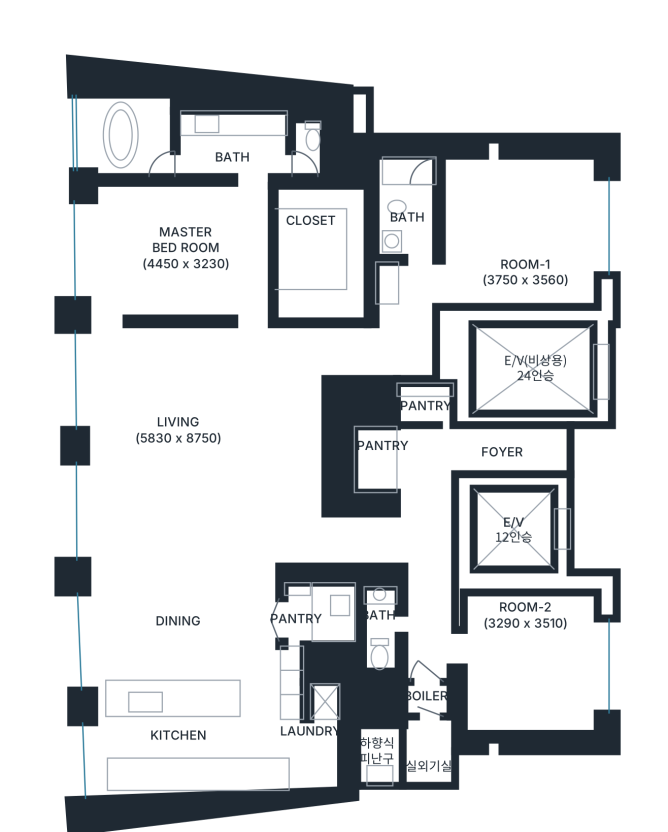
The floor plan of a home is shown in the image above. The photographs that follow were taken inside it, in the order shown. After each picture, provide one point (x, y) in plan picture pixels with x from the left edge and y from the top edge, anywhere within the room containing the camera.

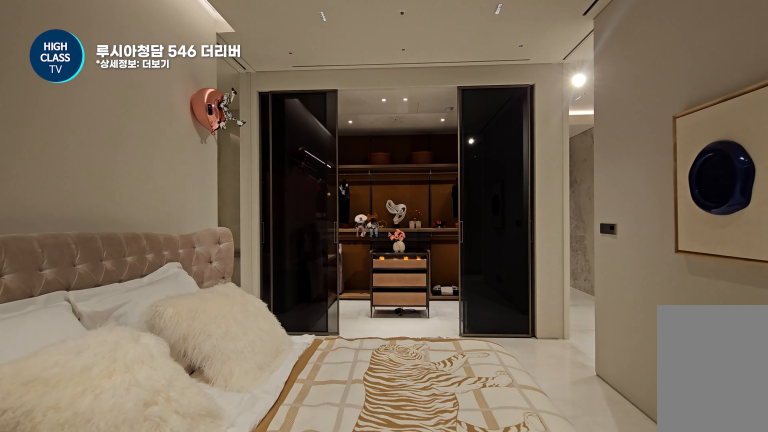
(224, 246)
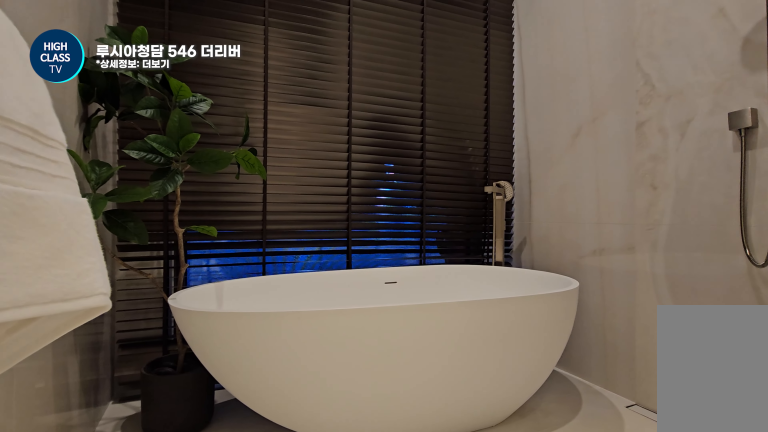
(203, 137)
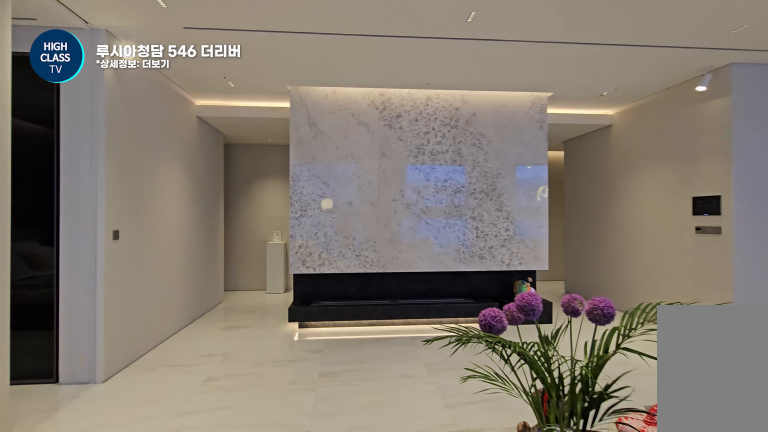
(196, 433)
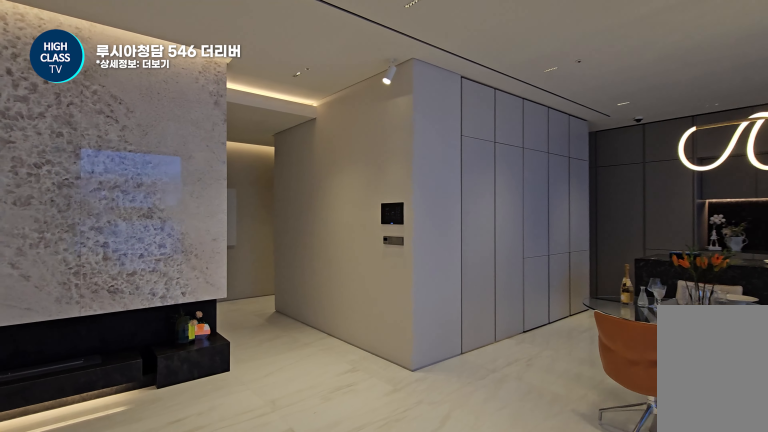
(202, 439)
